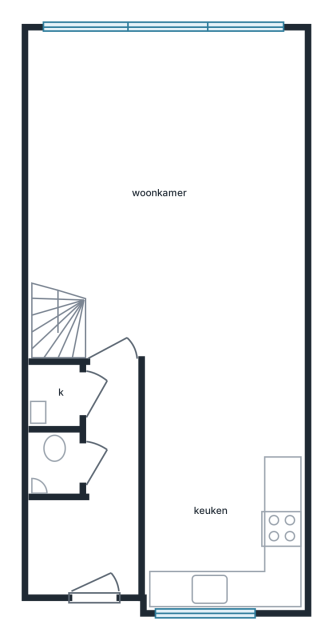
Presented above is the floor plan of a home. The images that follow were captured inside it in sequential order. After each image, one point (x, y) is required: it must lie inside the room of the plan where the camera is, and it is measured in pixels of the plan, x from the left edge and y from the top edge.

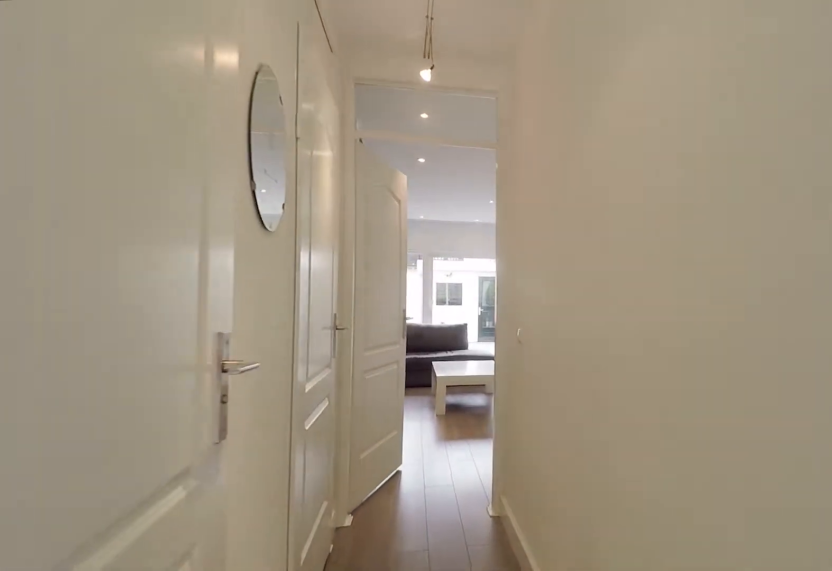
(96, 500)
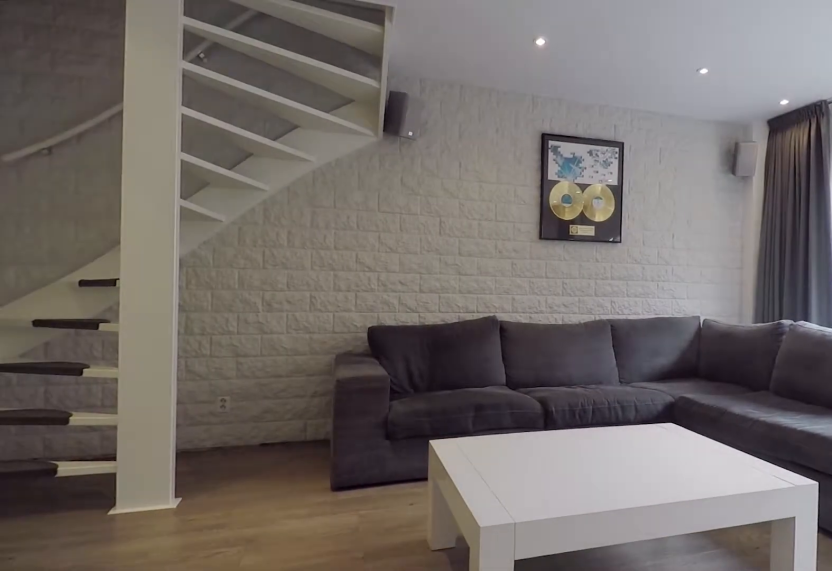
(171, 192)
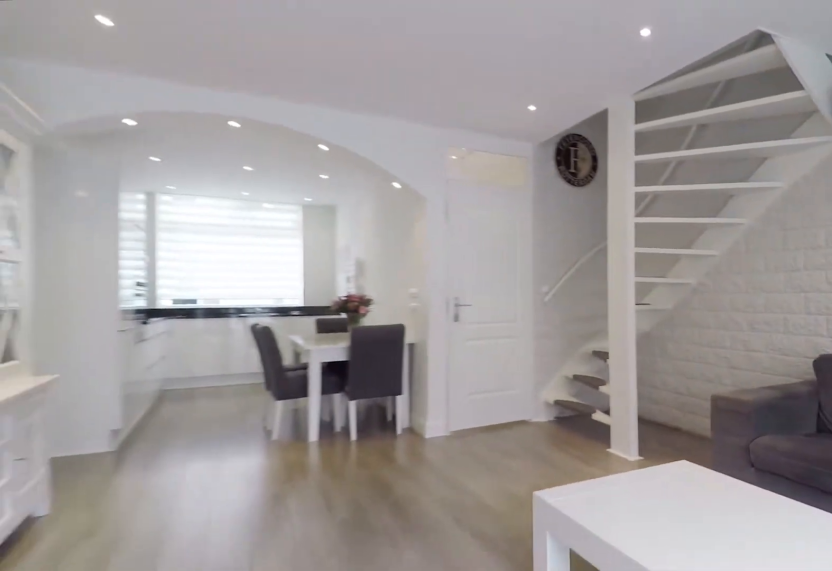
(171, 192)
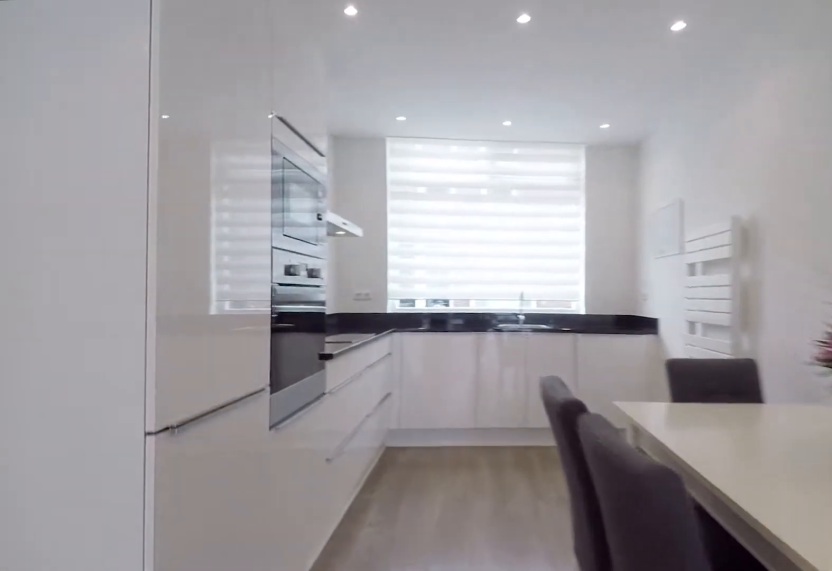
(223, 482)
